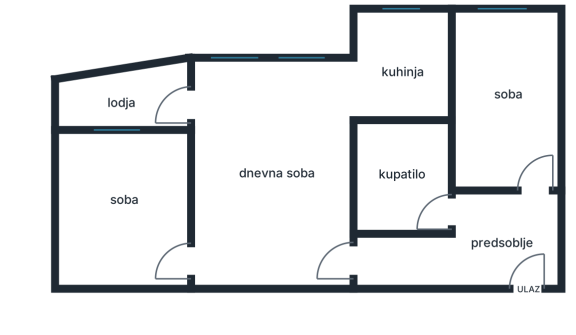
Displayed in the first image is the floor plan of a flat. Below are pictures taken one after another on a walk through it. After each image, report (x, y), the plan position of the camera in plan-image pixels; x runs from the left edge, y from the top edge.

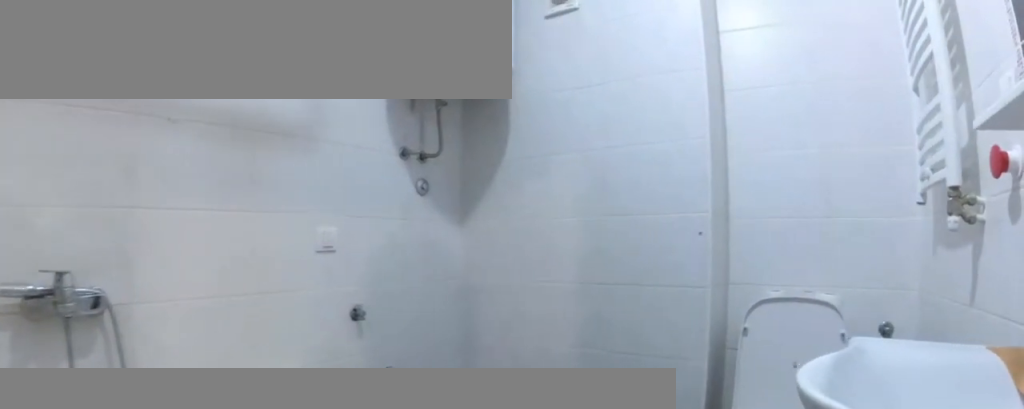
(426, 201)
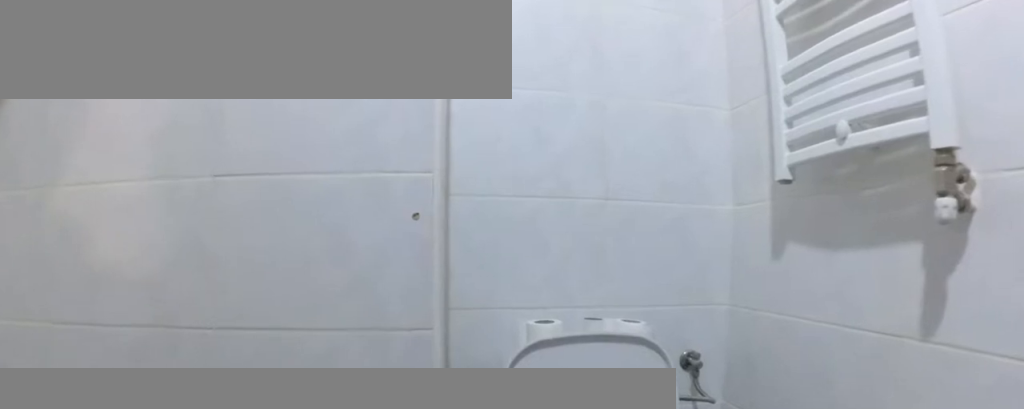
(422, 164)
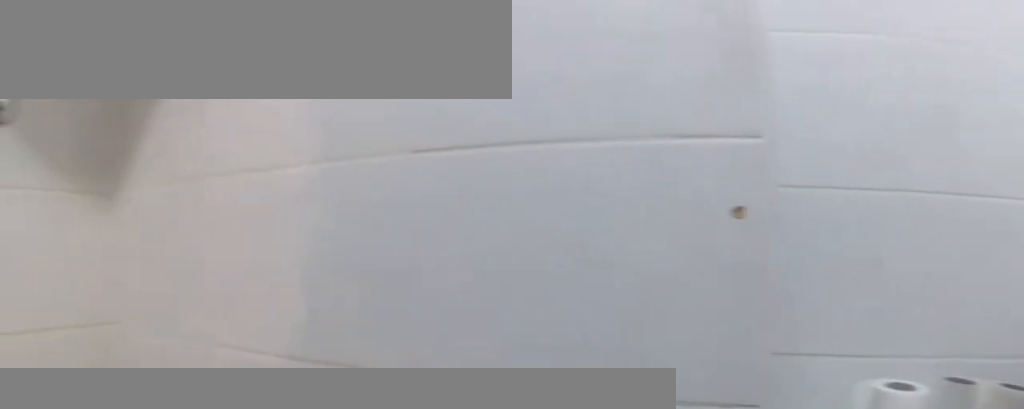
(431, 143)
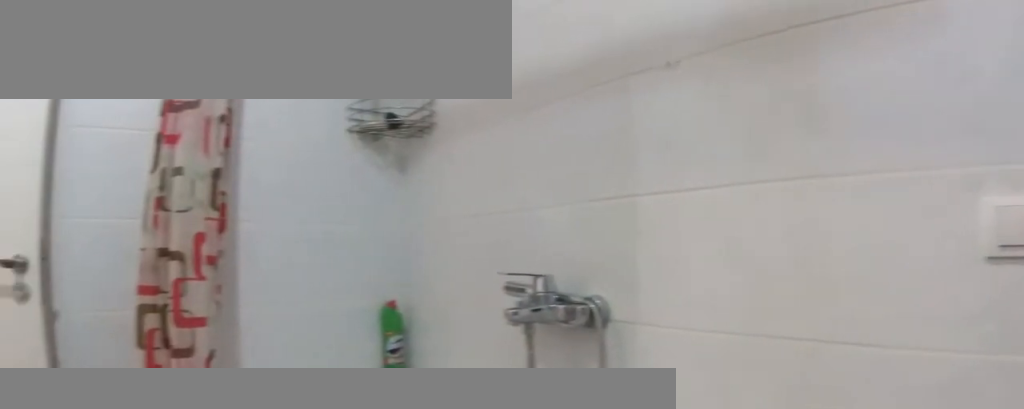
(415, 126)
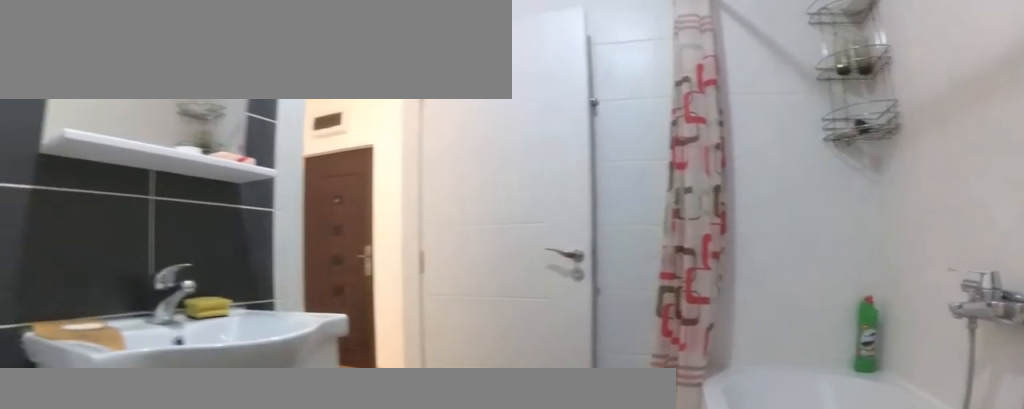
(378, 129)
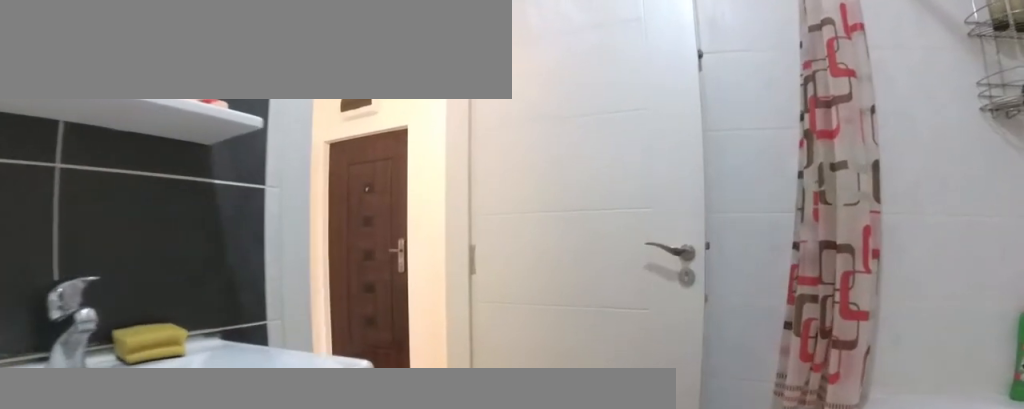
(385, 153)
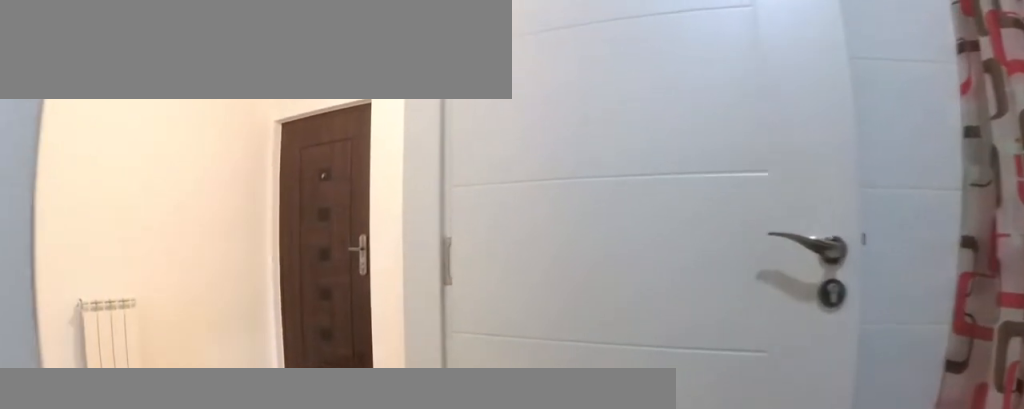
(401, 182)
